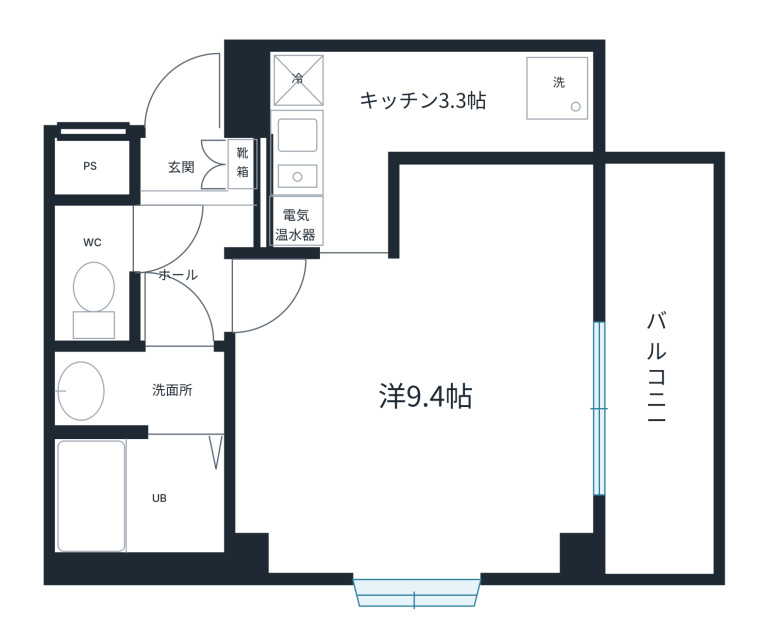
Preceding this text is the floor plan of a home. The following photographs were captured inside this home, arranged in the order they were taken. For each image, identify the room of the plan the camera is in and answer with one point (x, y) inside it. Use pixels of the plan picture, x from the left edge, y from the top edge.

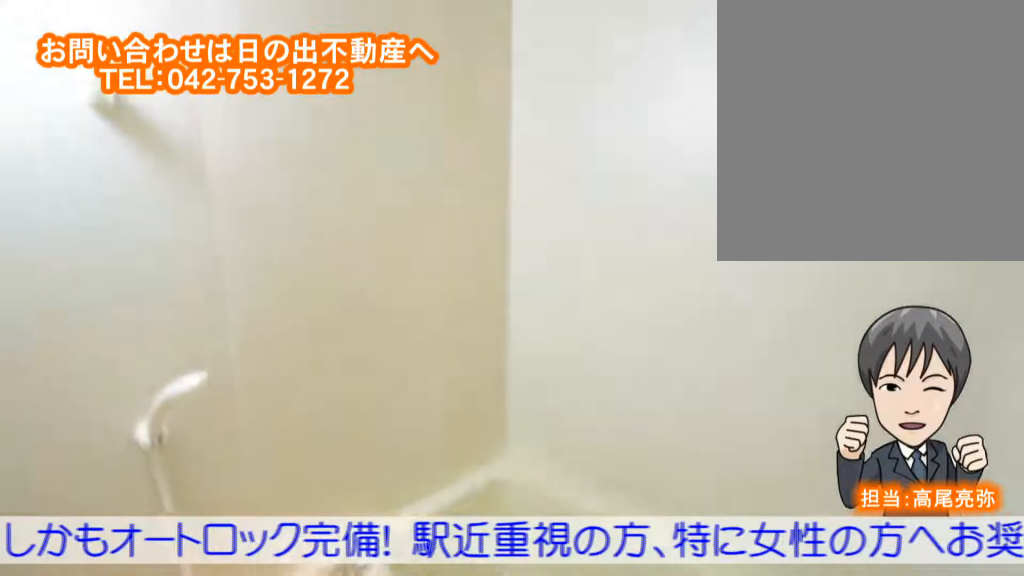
(126, 489)
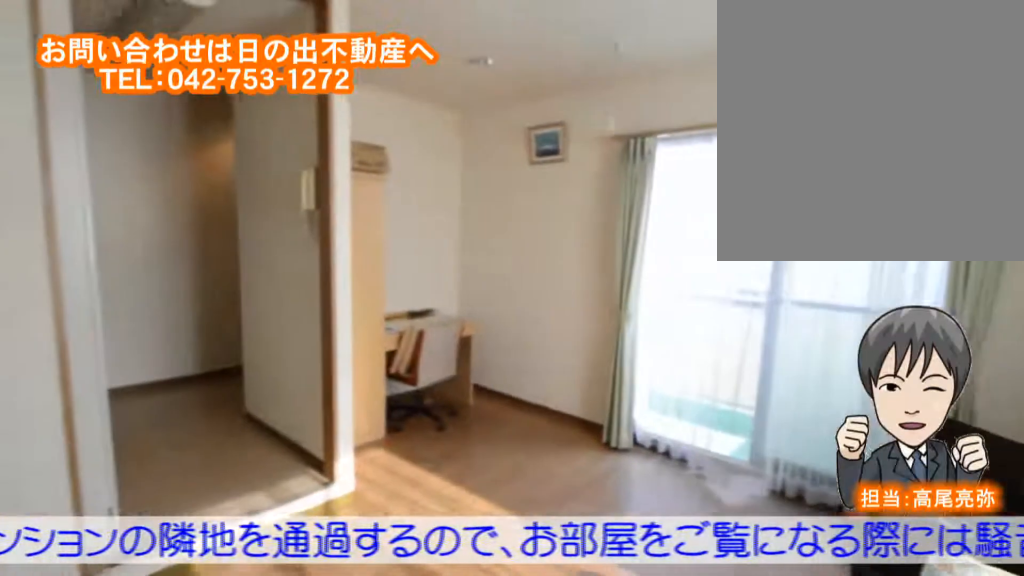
(435, 440)
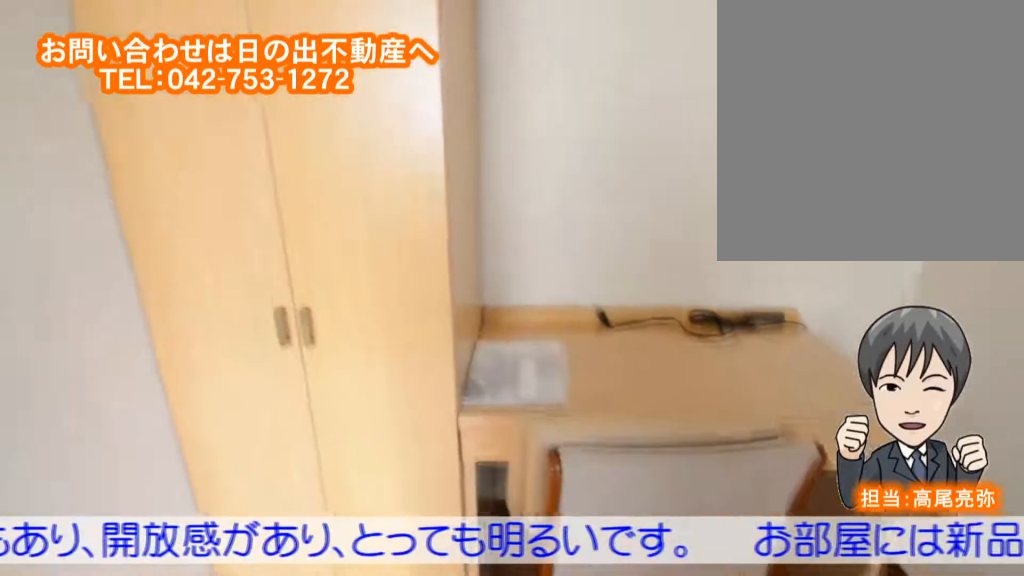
(435, 441)
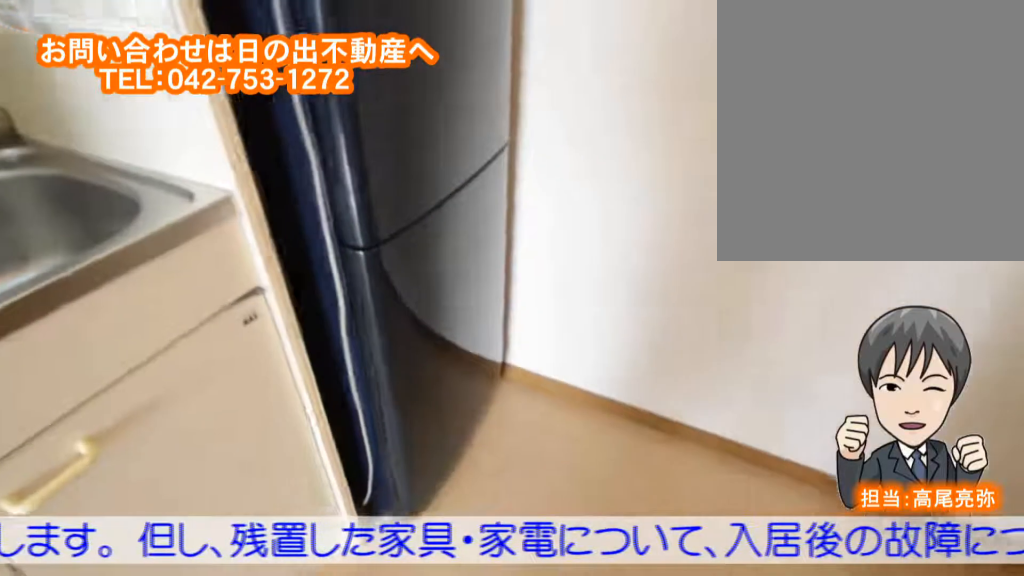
(384, 113)
